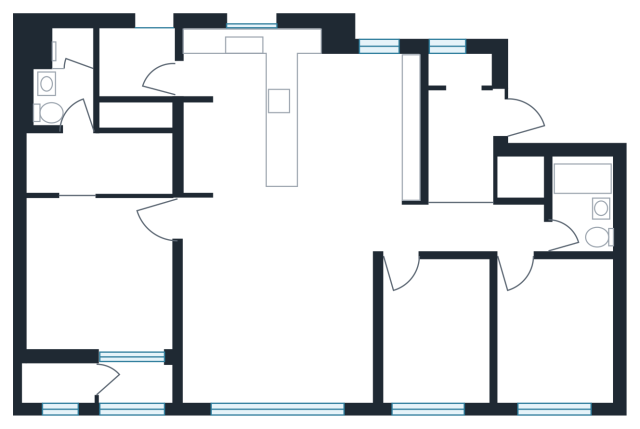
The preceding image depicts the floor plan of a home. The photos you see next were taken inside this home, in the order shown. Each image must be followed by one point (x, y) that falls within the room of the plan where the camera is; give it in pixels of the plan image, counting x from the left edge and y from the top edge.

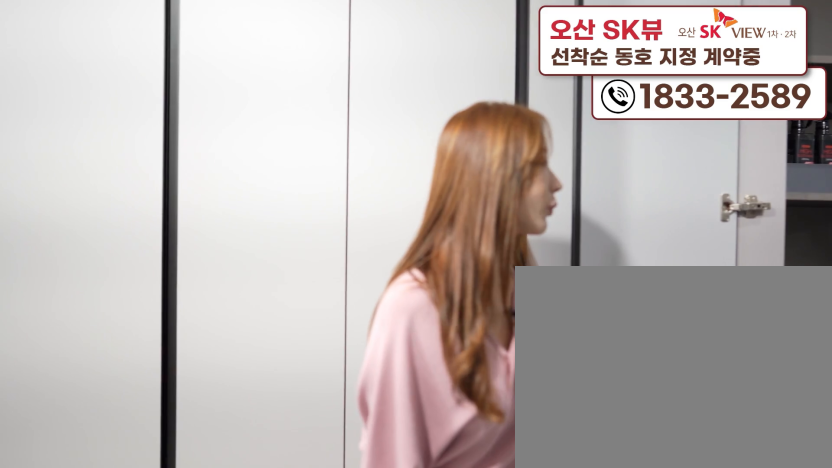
(466, 127)
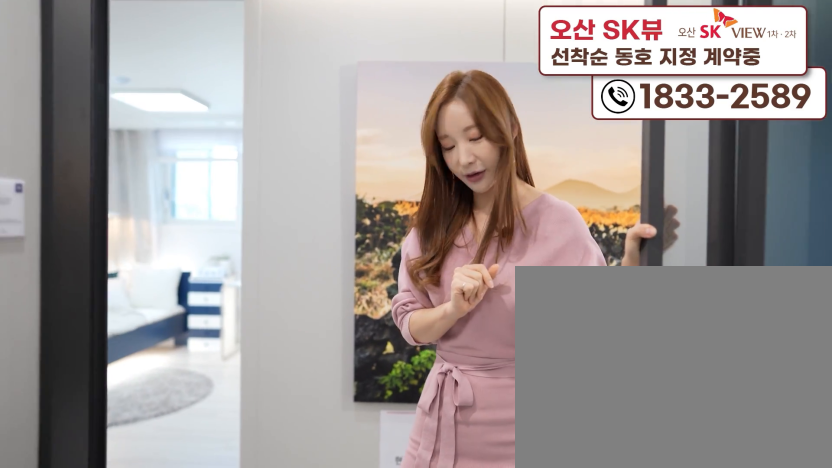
(466, 127)
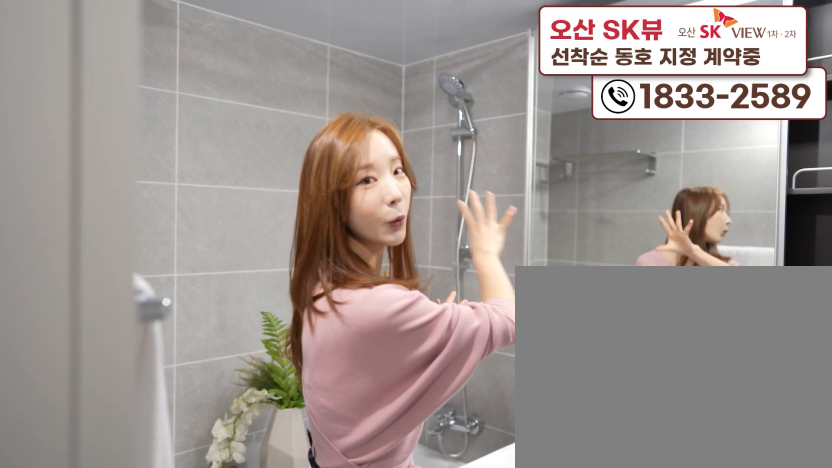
(587, 223)
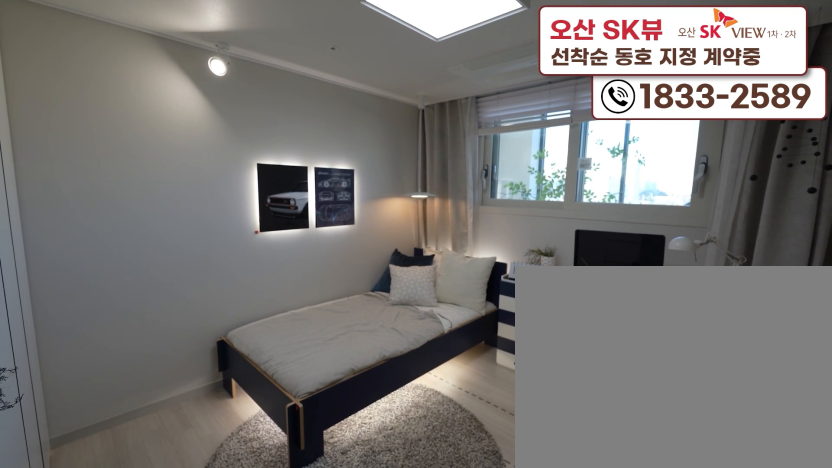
(549, 363)
